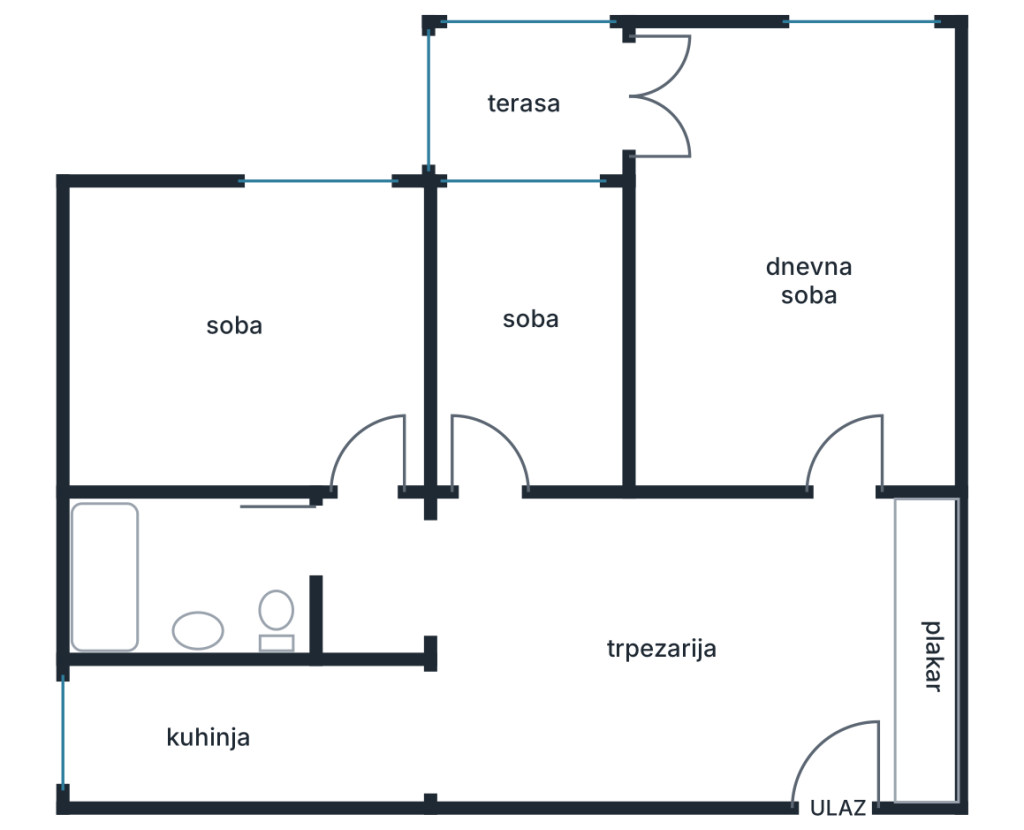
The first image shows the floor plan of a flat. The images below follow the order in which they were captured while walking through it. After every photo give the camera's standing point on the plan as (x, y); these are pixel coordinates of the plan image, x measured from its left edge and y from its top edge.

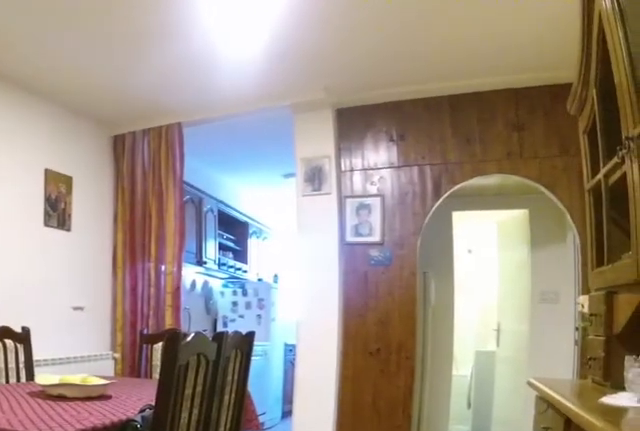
(841, 526)
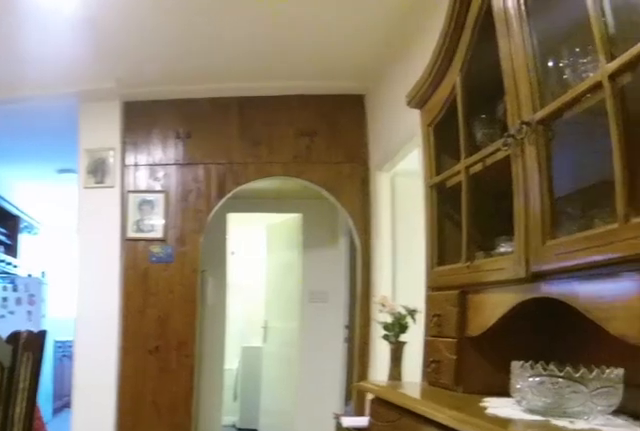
(792, 529)
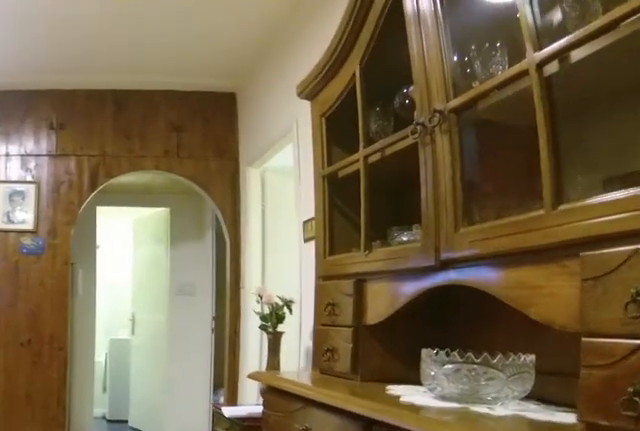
(775, 529)
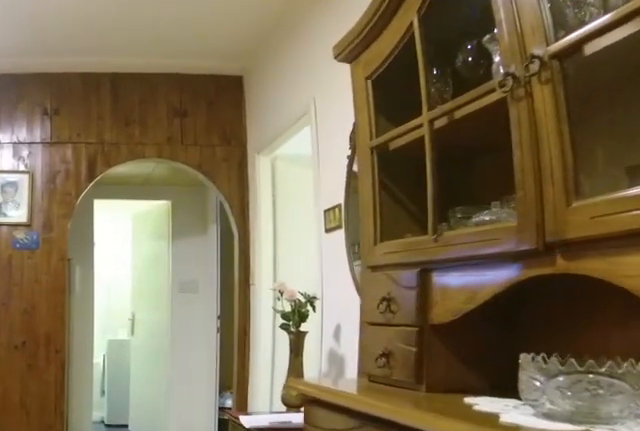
(759, 529)
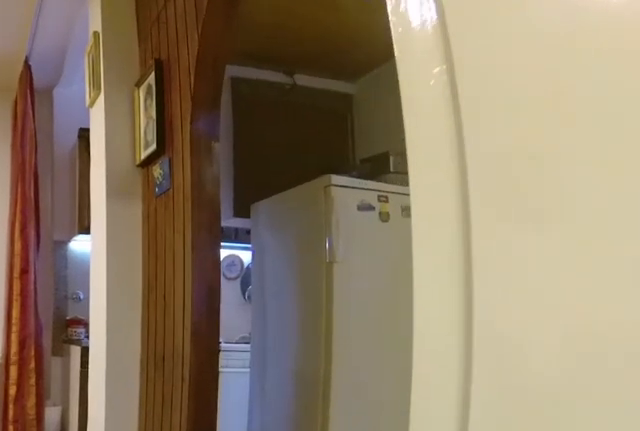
(502, 408)
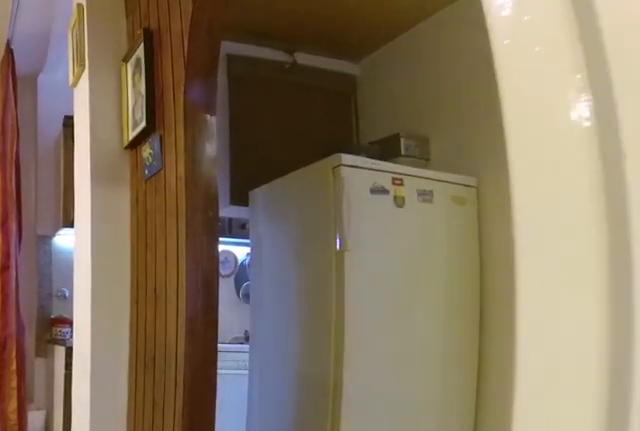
(499, 431)
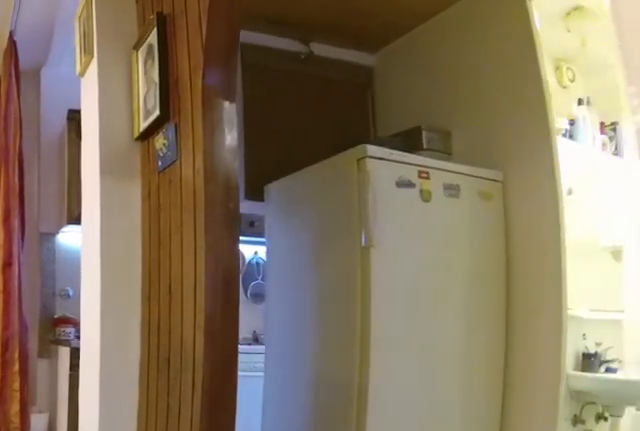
(496, 441)
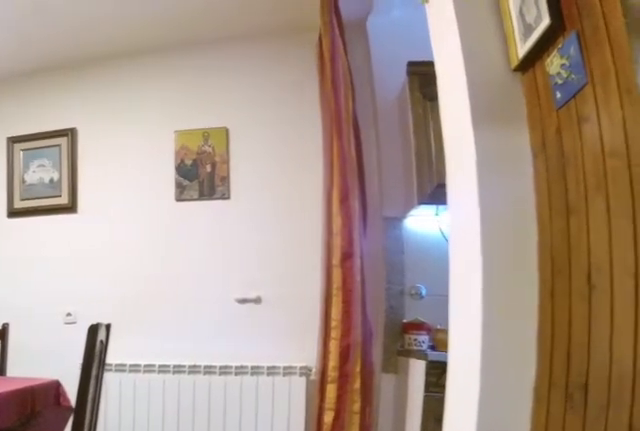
(479, 481)
